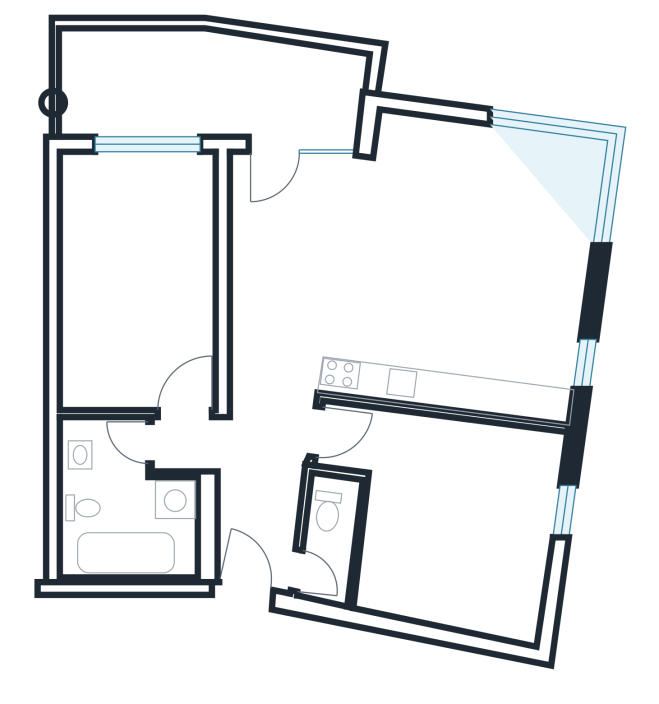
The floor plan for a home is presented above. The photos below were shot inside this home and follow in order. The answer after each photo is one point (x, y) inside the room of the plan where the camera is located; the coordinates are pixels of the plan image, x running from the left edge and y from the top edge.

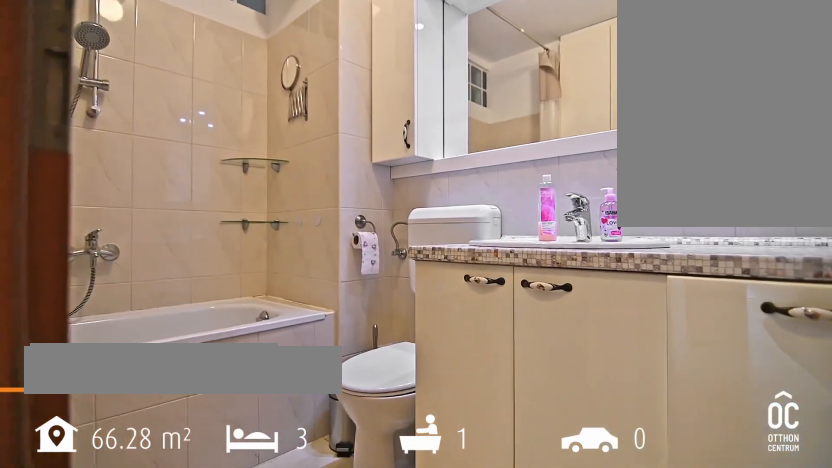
(119, 500)
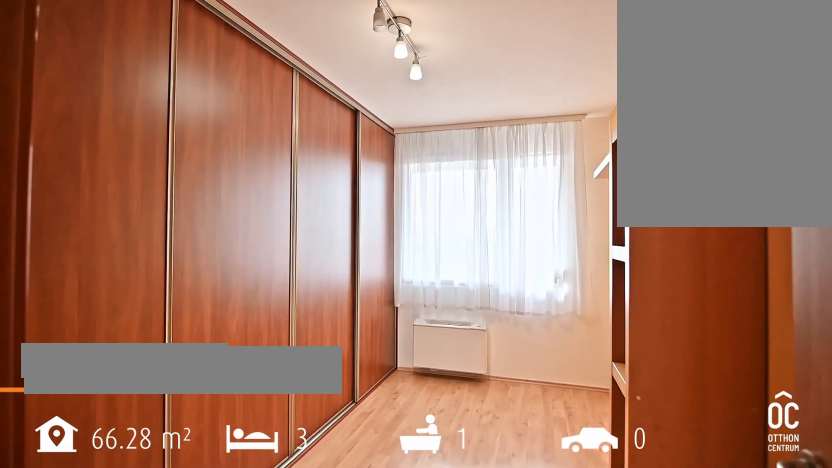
(135, 275)
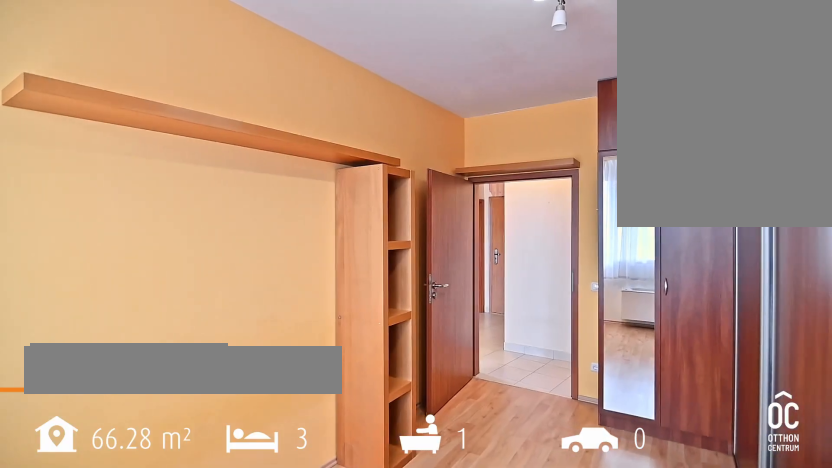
(135, 275)
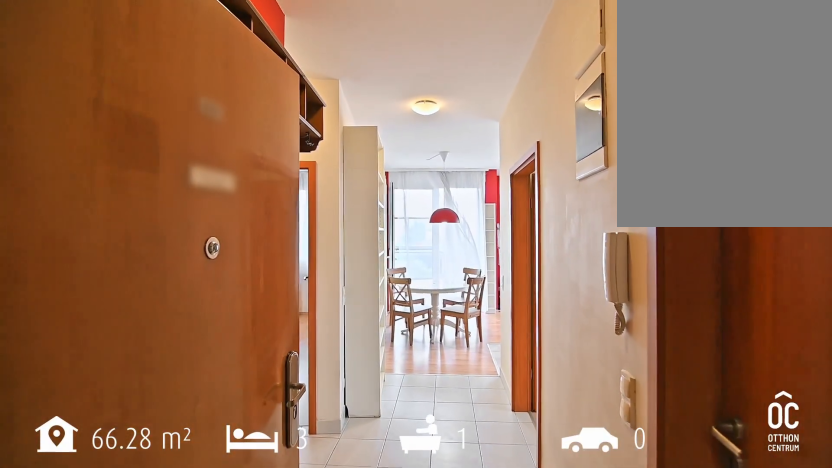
(255, 457)
